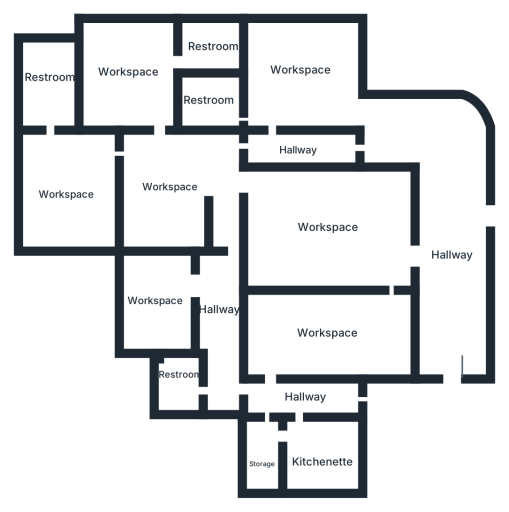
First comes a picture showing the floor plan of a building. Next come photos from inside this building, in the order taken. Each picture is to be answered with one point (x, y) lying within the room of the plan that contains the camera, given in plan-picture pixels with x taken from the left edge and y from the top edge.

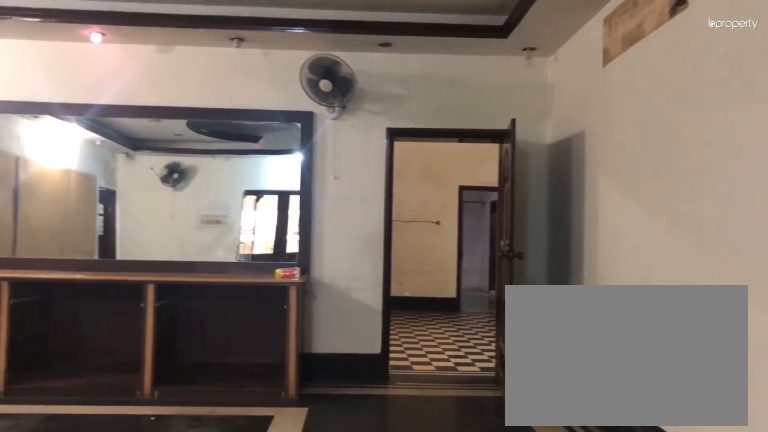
(324, 225)
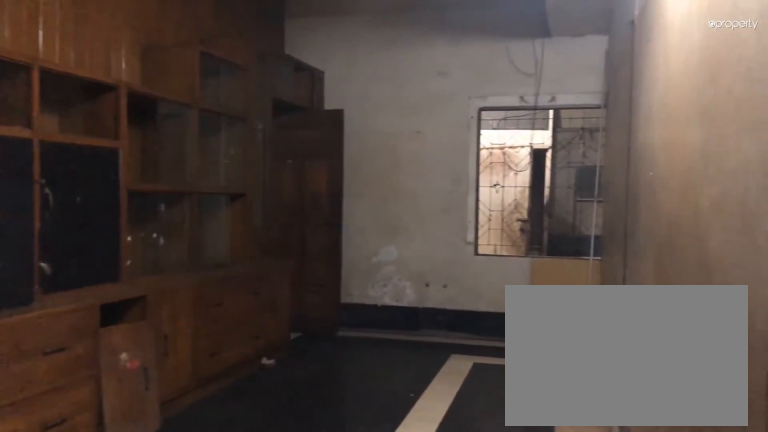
(332, 334)
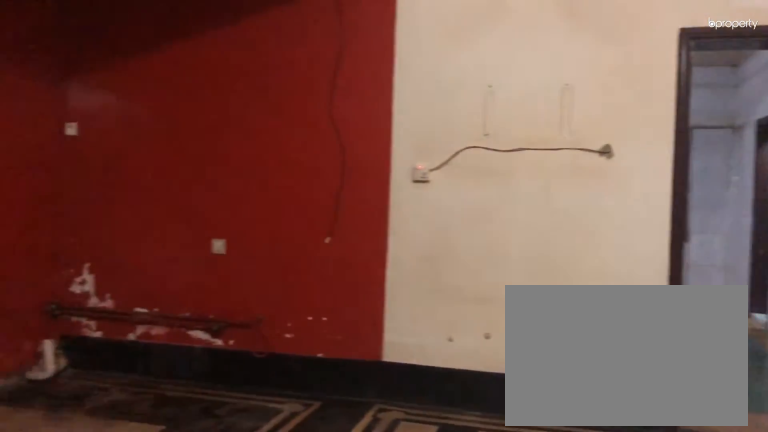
(175, 196)
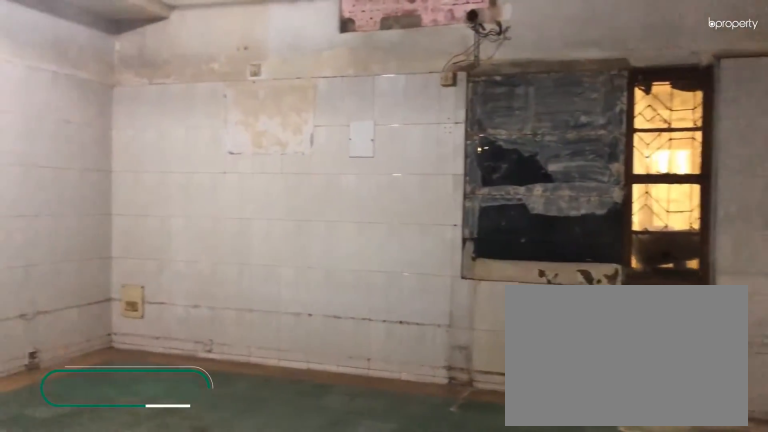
(68, 186)
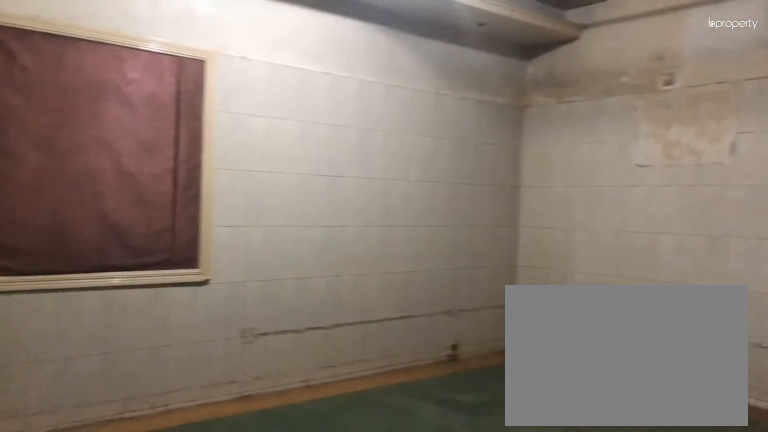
(68, 186)
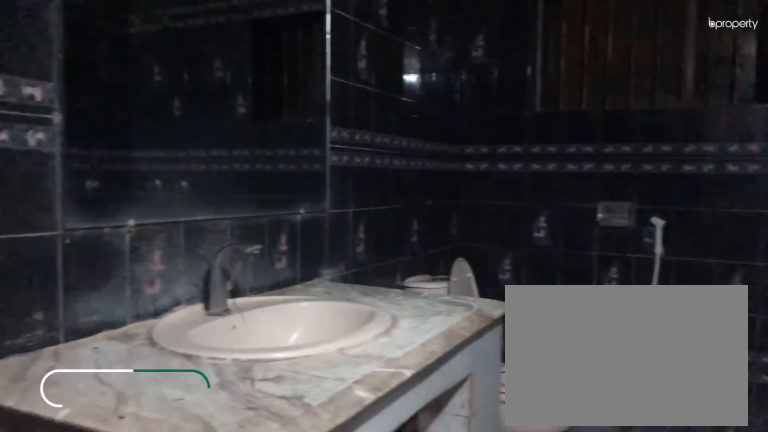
(47, 81)
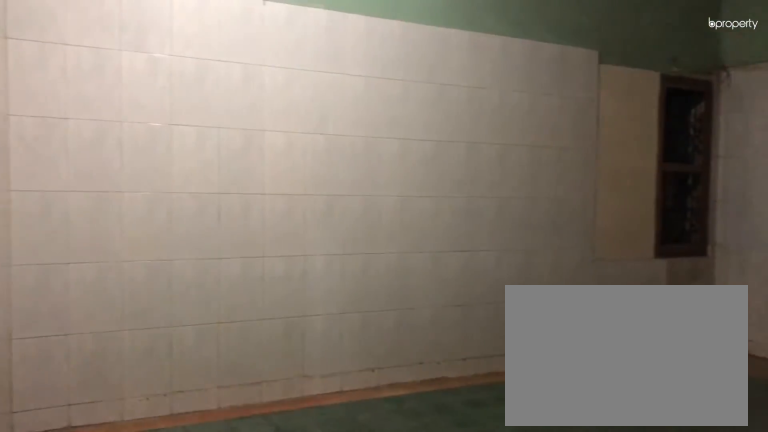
(132, 76)
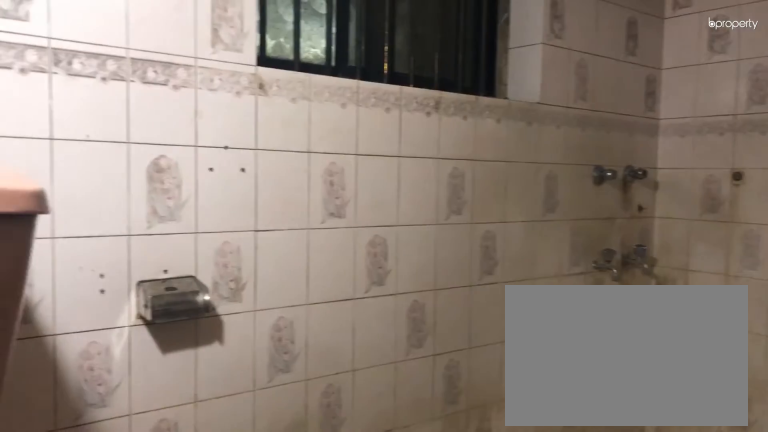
(212, 45)
